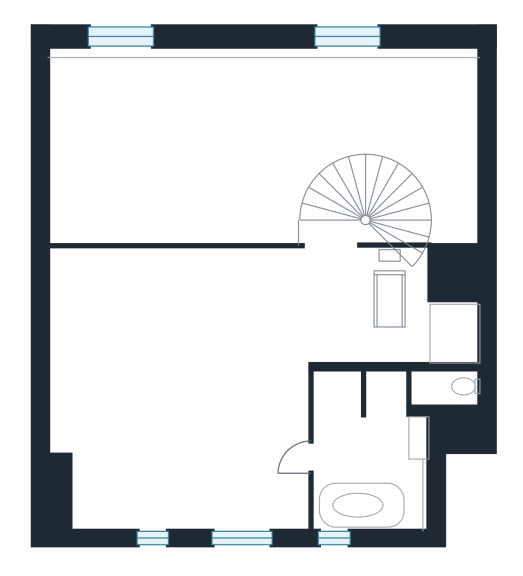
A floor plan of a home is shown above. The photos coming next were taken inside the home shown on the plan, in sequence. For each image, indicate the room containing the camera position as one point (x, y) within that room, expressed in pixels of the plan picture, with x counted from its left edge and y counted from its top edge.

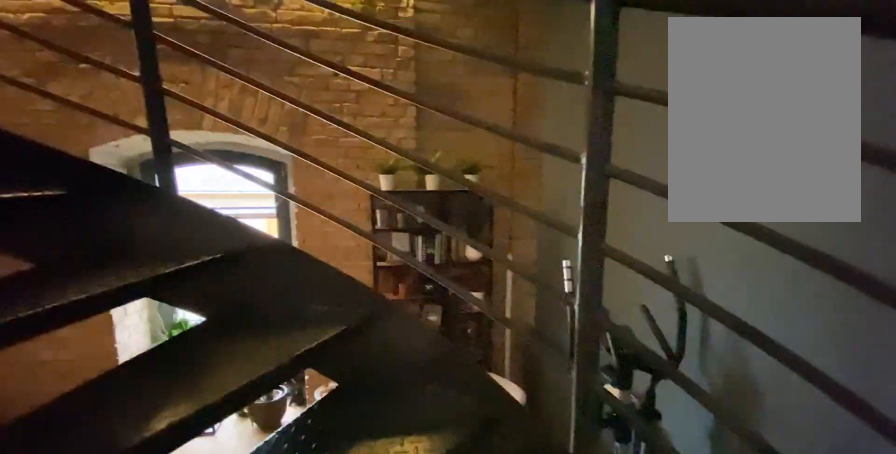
(363, 215)
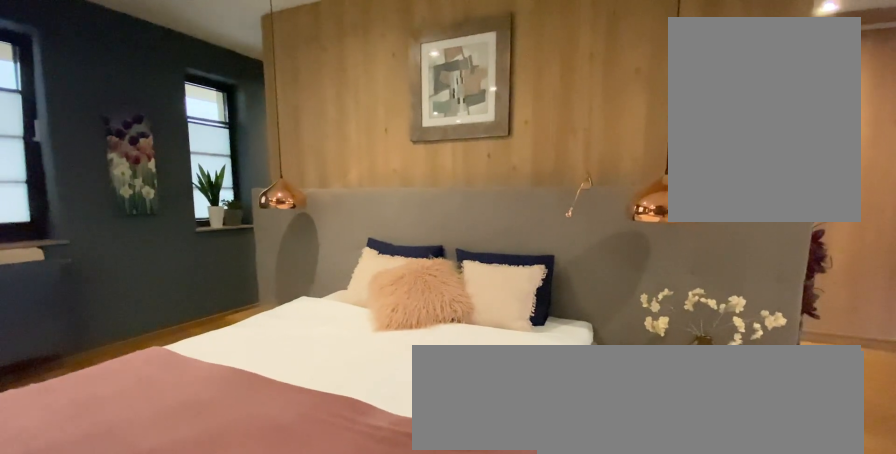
(217, 401)
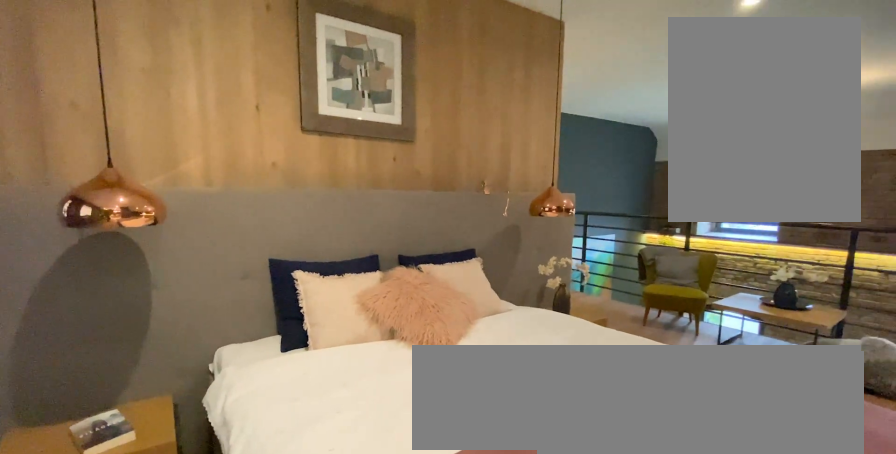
(217, 401)
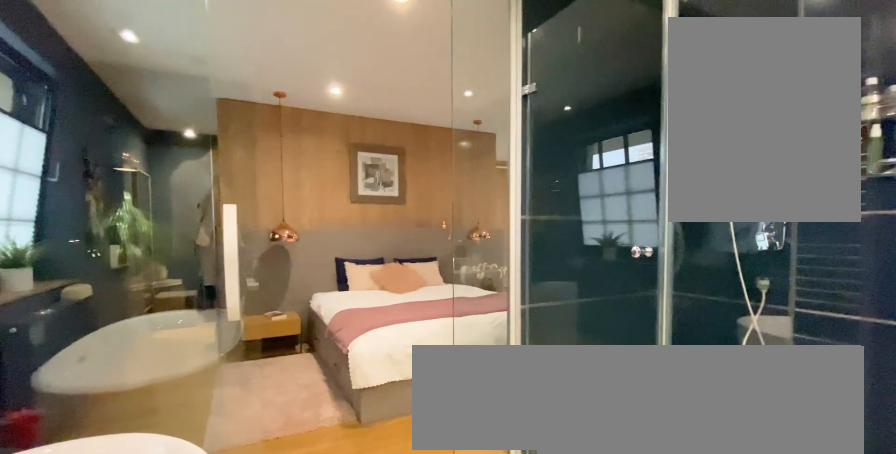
(361, 434)
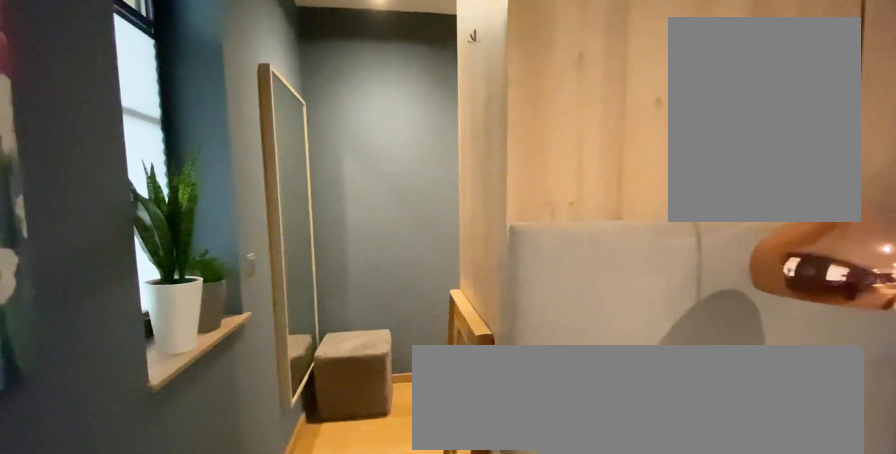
(217, 401)
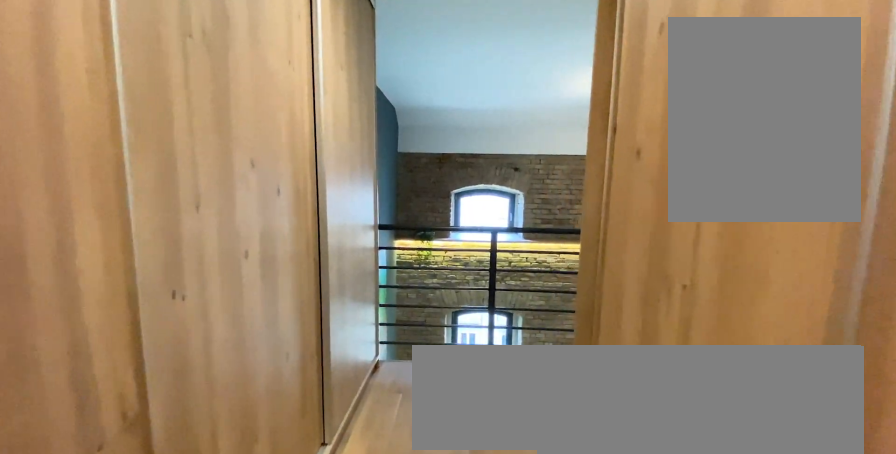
(217, 401)
